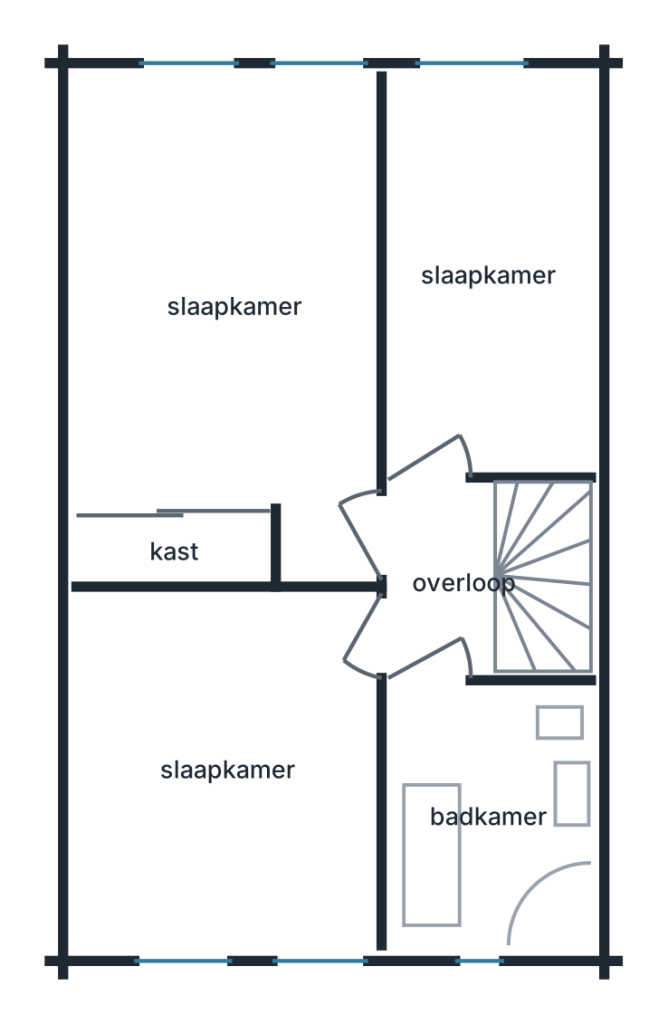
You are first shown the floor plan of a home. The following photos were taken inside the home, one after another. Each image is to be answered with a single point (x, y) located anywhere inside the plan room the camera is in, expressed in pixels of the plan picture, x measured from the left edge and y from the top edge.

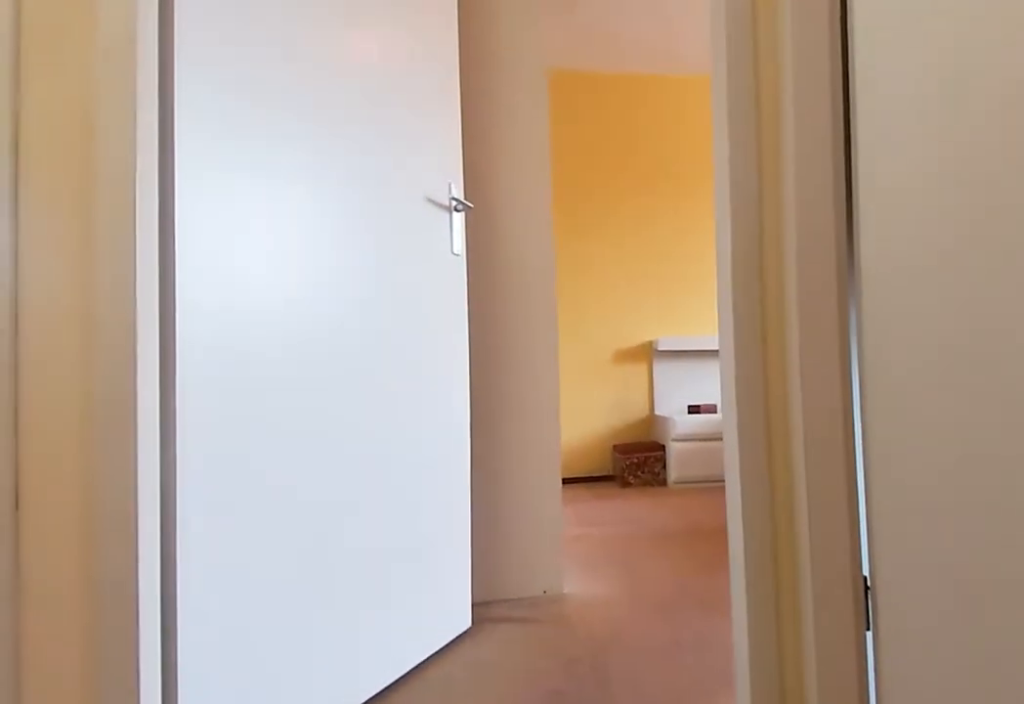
(444, 579)
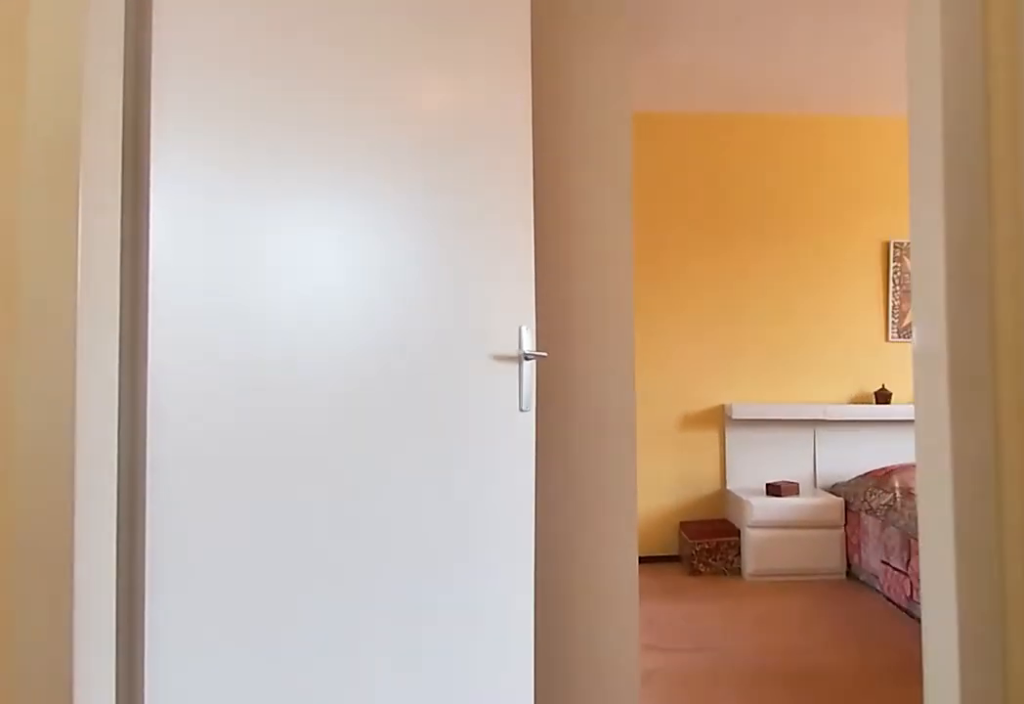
(444, 579)
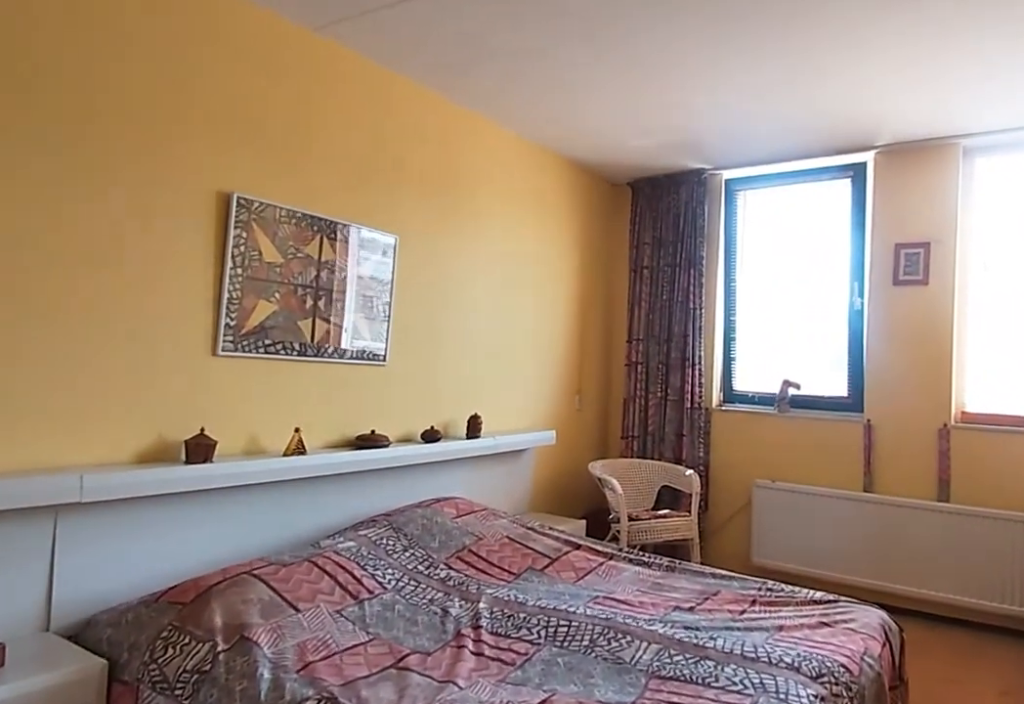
(185, 373)
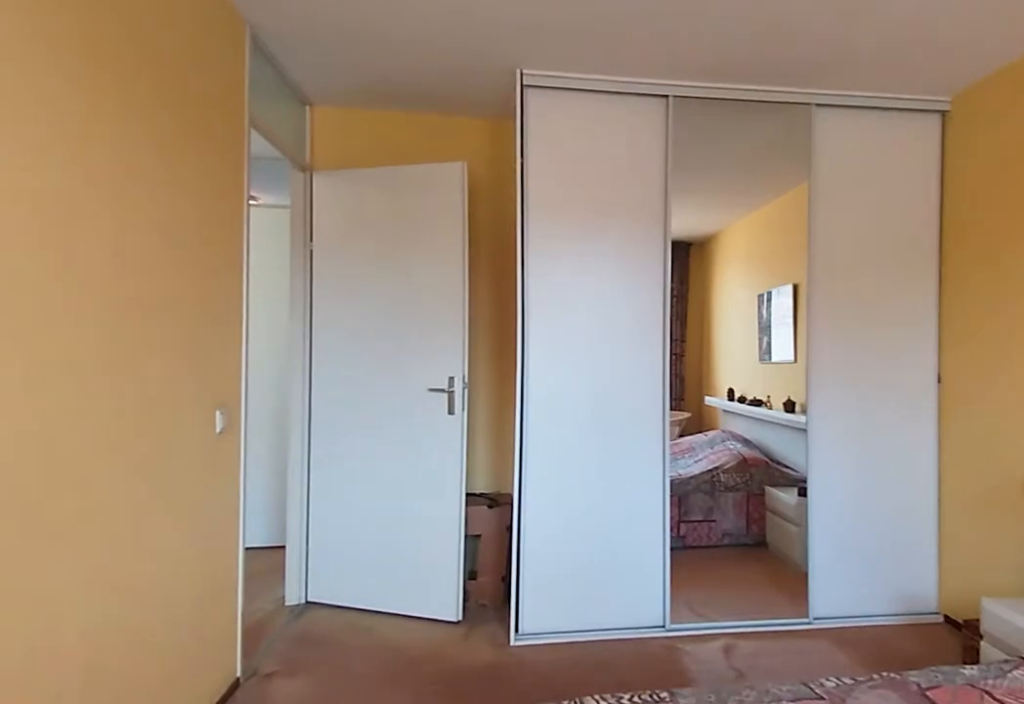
(185, 373)
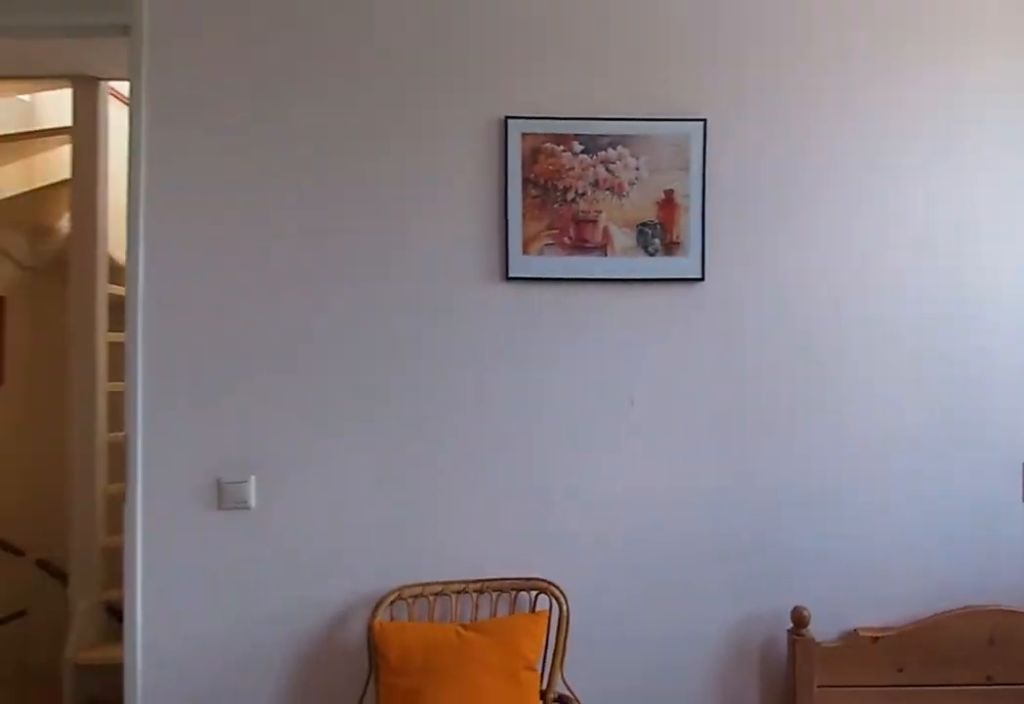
(228, 771)
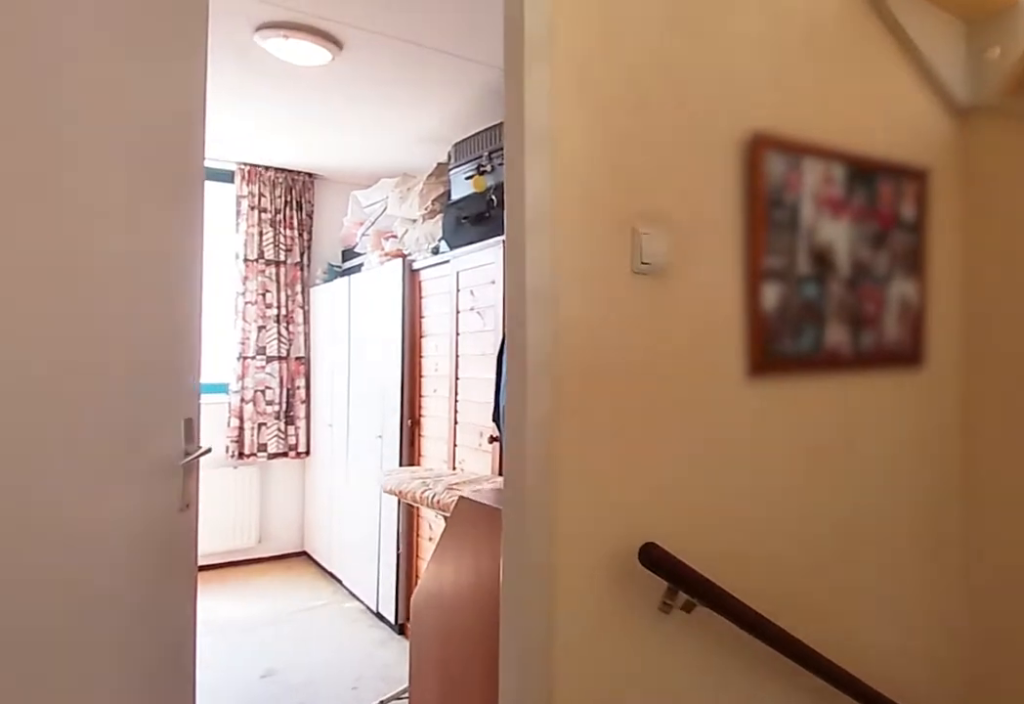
(444, 579)
